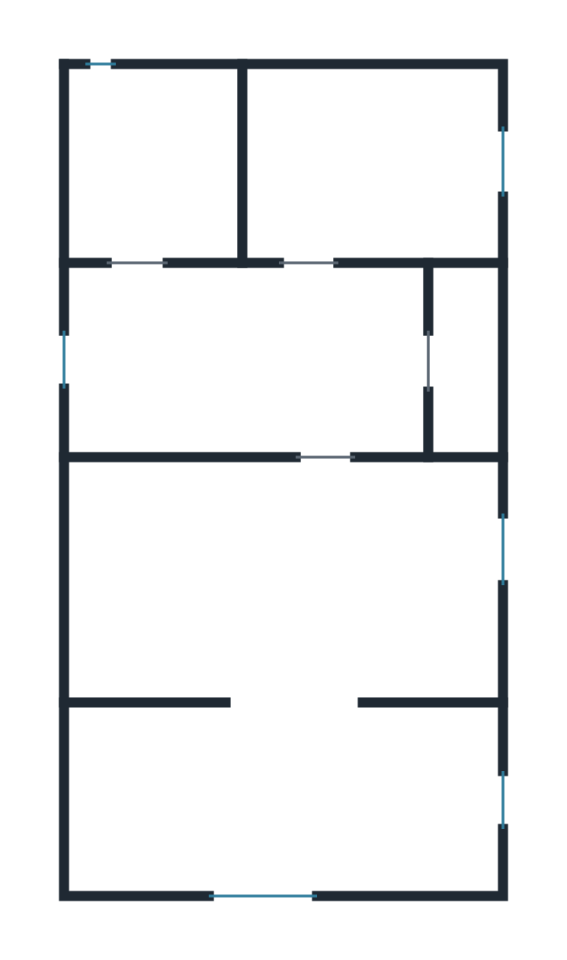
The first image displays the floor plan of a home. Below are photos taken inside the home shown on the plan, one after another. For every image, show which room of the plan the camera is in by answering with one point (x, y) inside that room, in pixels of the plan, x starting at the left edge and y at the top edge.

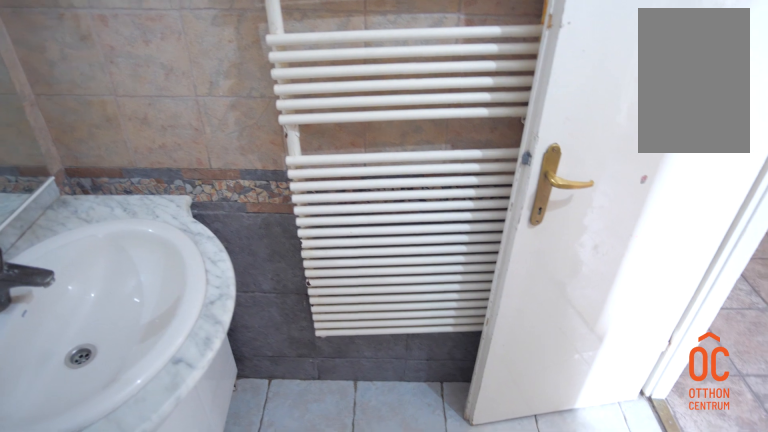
(153, 163)
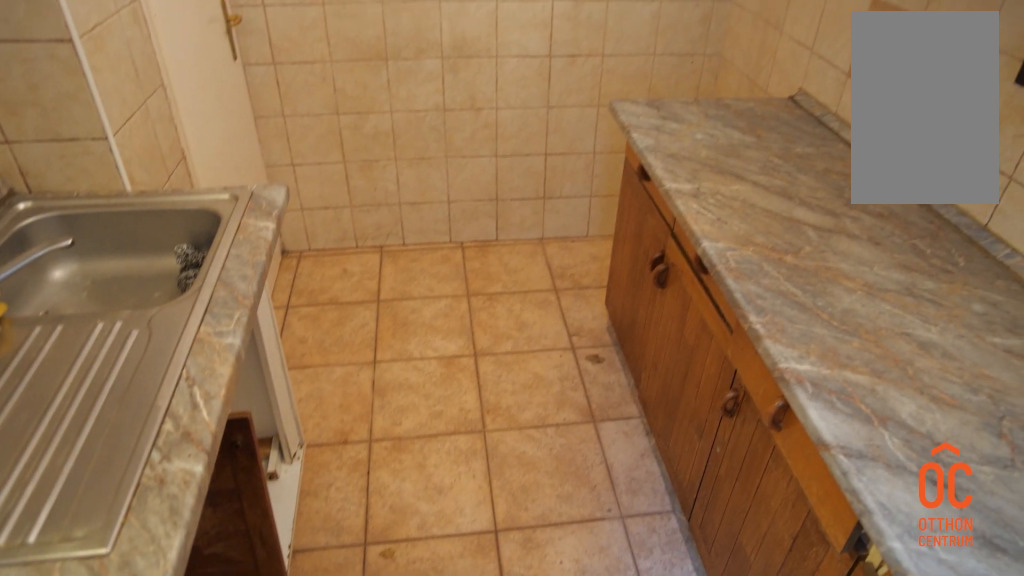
(375, 163)
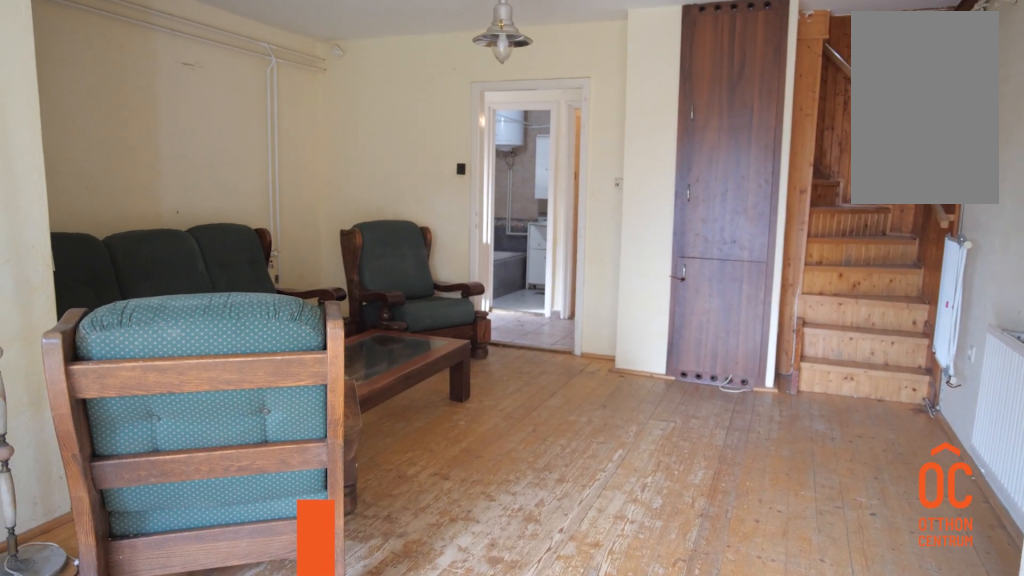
(280, 657)
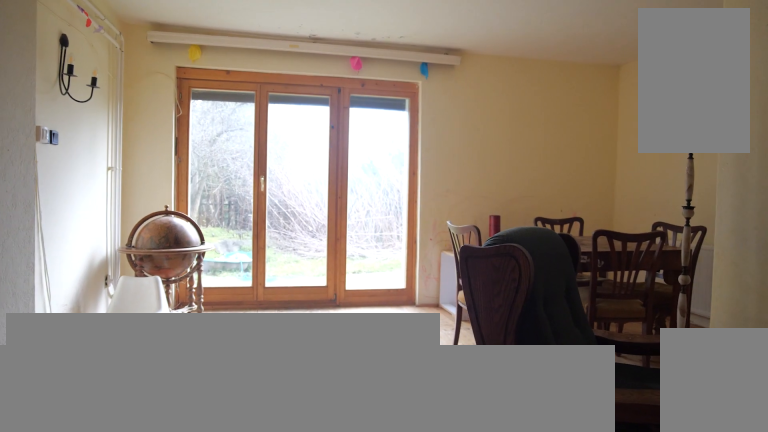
(281, 656)
